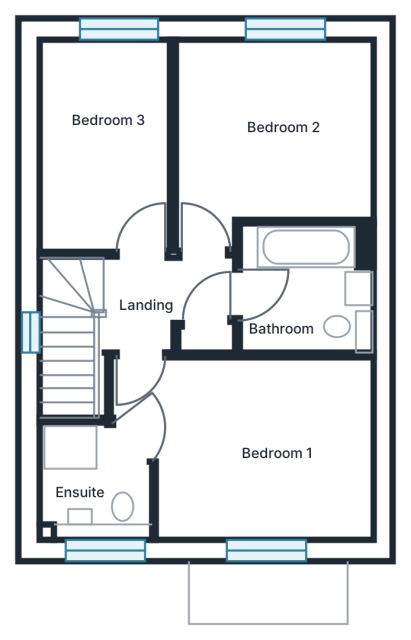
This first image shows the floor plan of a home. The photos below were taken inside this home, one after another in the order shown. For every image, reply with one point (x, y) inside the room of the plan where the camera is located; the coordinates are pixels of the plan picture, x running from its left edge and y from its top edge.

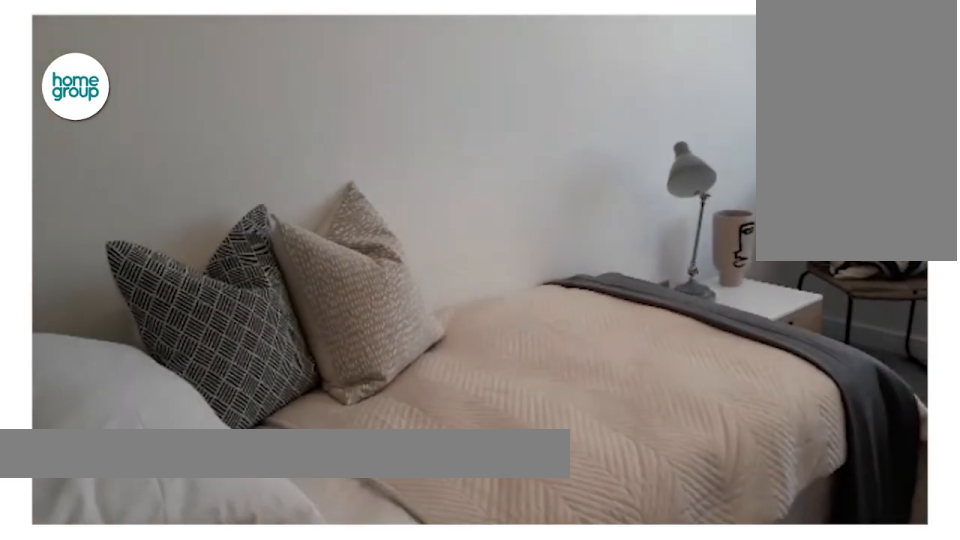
(106, 147)
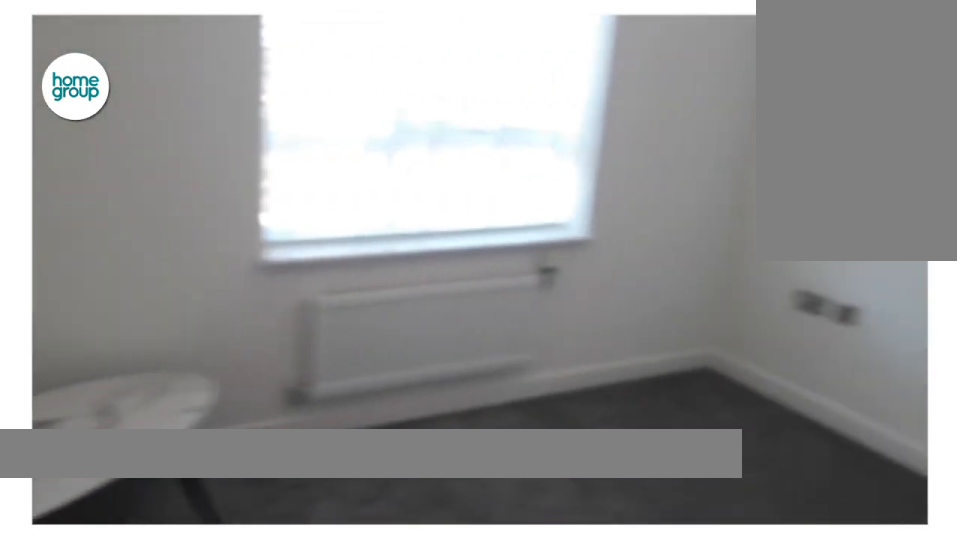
(271, 137)
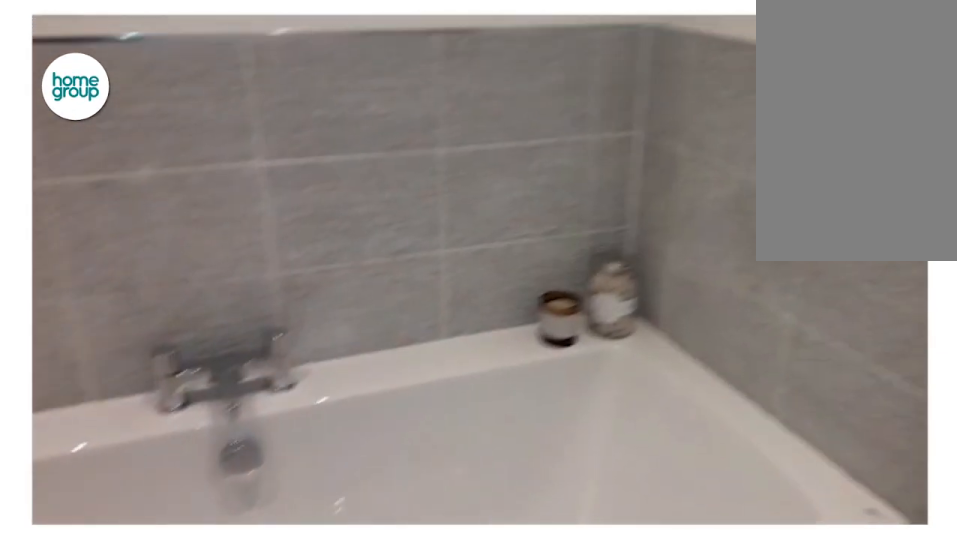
(302, 291)
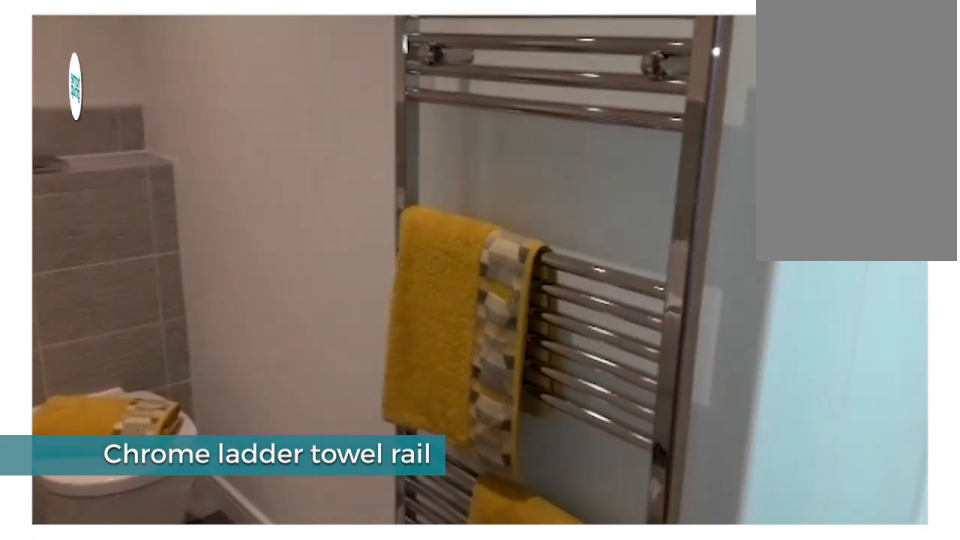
(302, 291)
